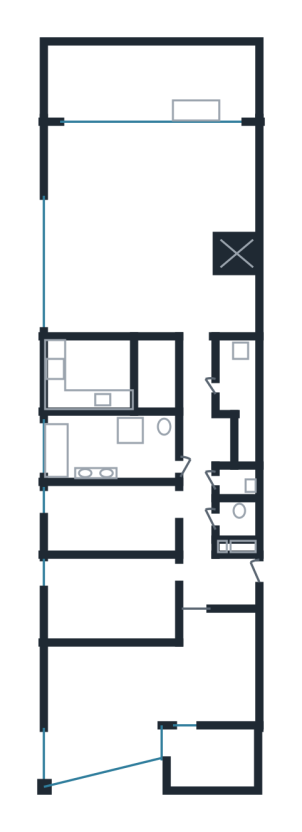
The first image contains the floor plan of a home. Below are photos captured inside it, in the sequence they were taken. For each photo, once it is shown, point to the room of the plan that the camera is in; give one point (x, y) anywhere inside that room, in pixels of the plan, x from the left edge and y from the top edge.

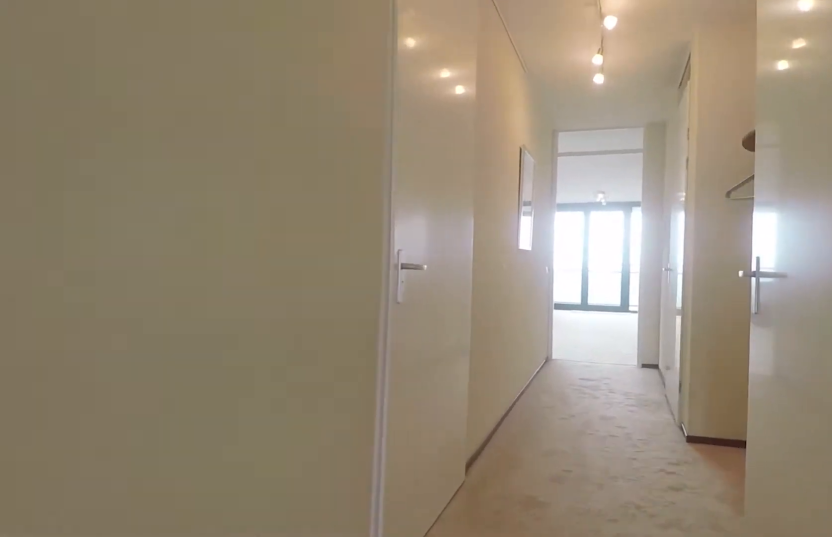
(205, 492)
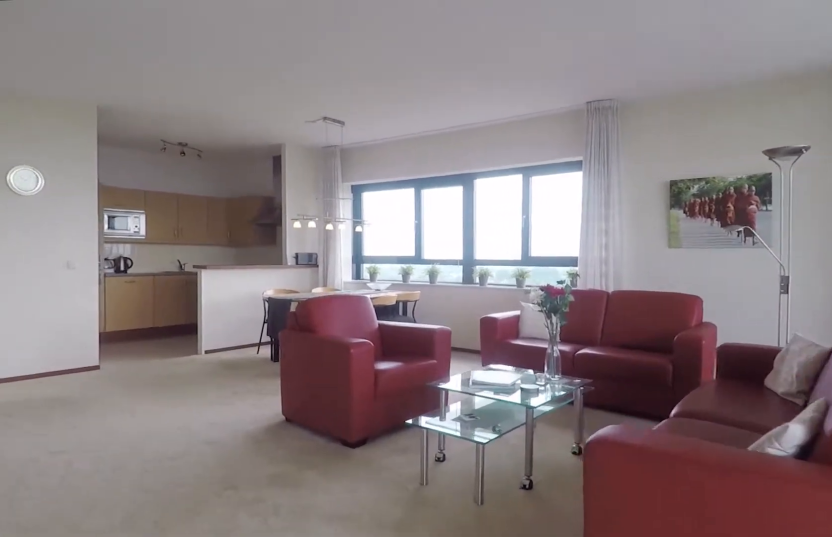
(148, 230)
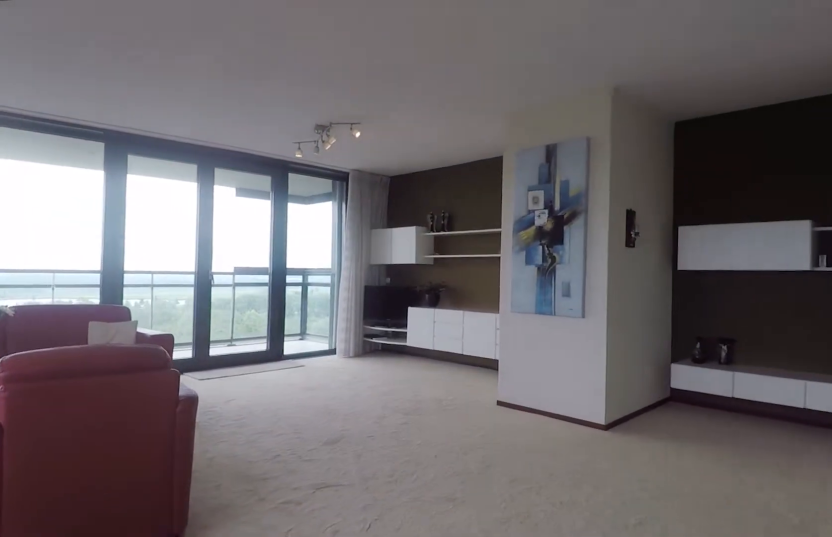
(148, 230)
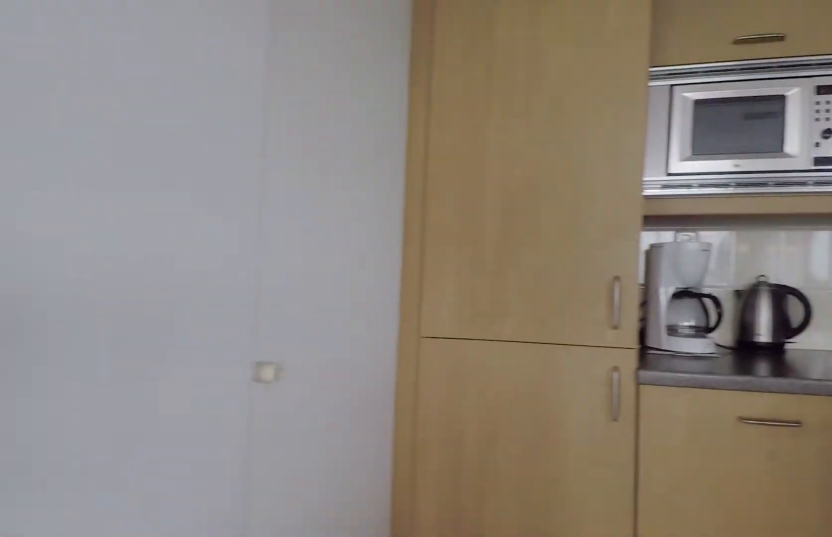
(79, 389)
